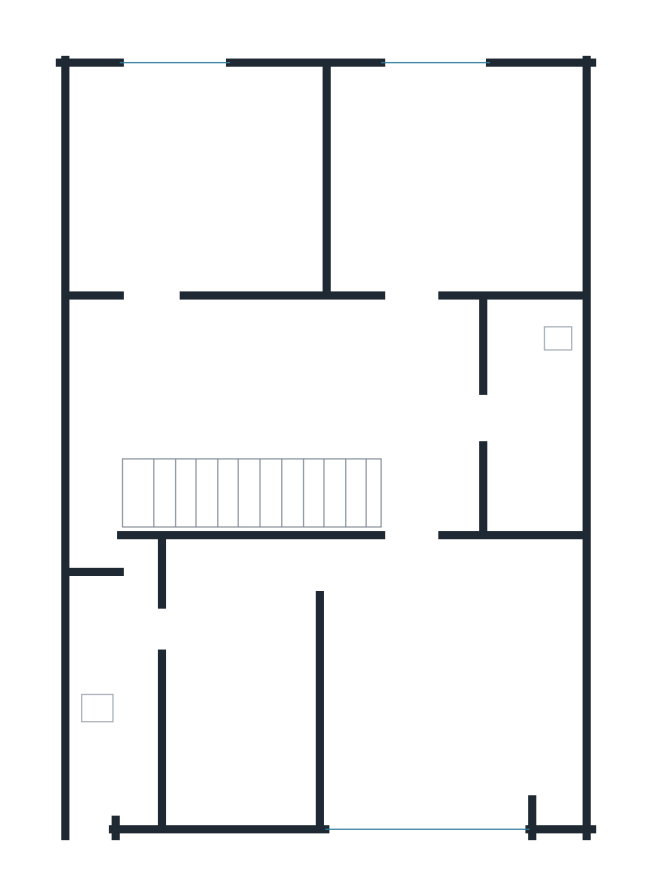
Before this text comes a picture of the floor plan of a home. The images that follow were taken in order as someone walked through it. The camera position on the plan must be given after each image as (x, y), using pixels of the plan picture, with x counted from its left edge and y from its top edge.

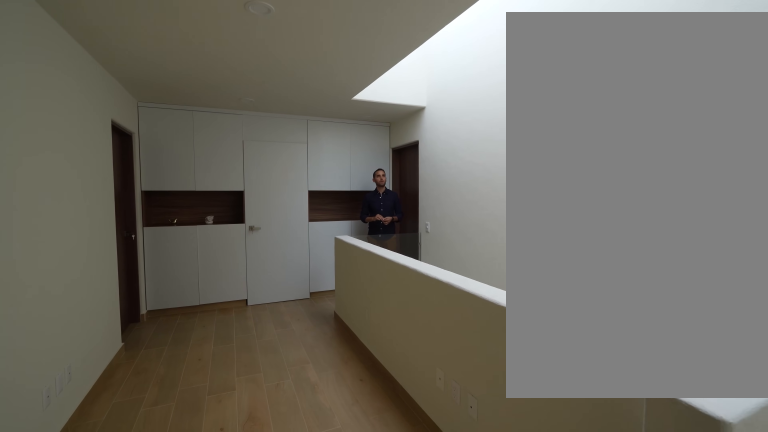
(88, 387)
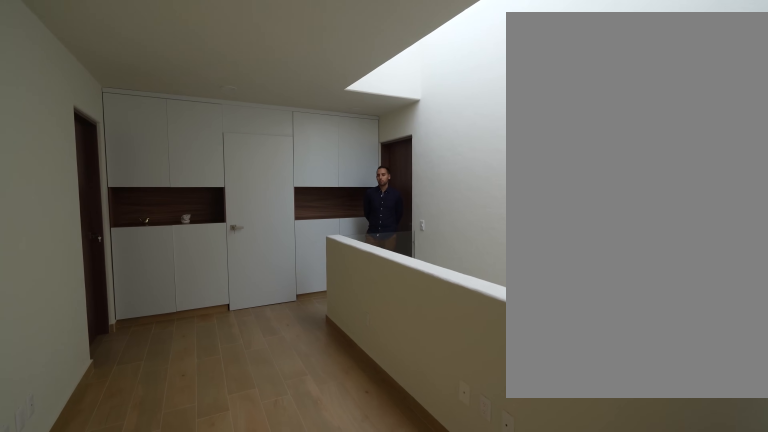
(86, 386)
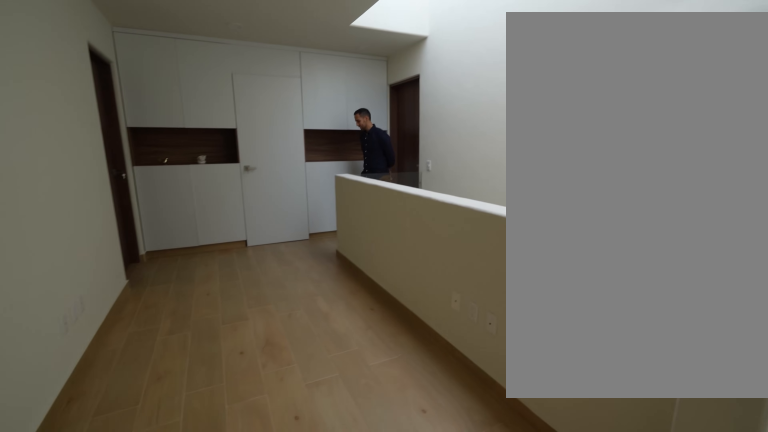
(97, 364)
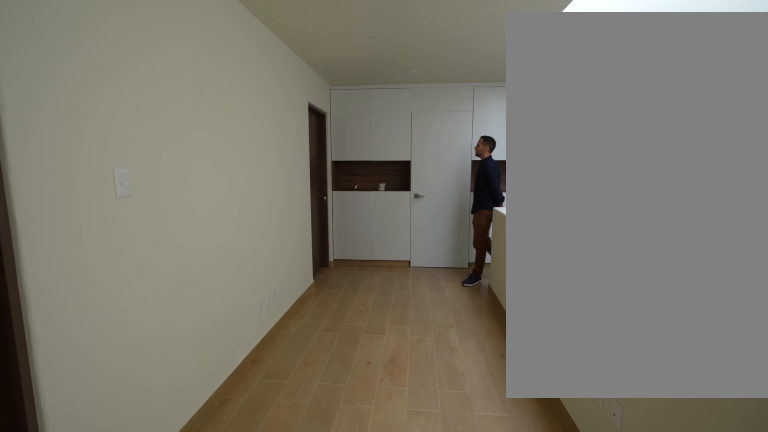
(95, 388)
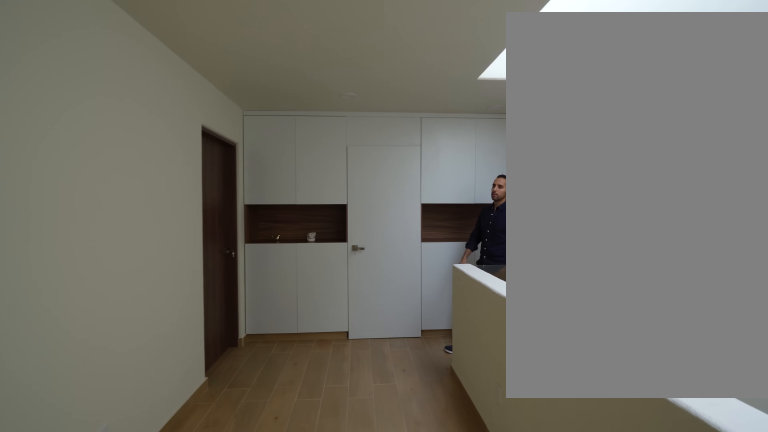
(121, 371)
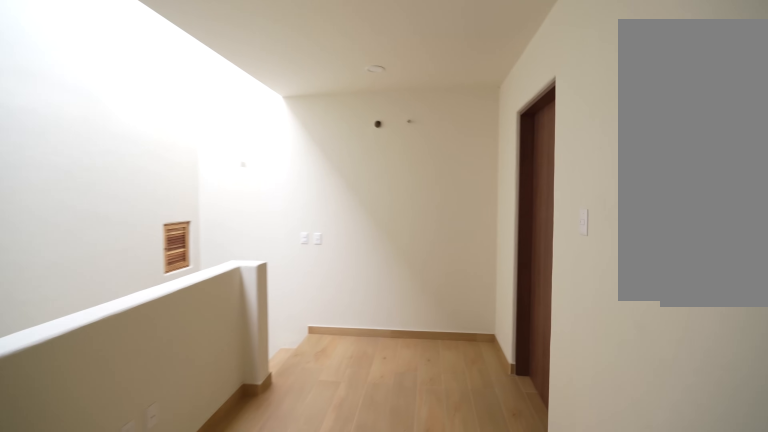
(407, 293)
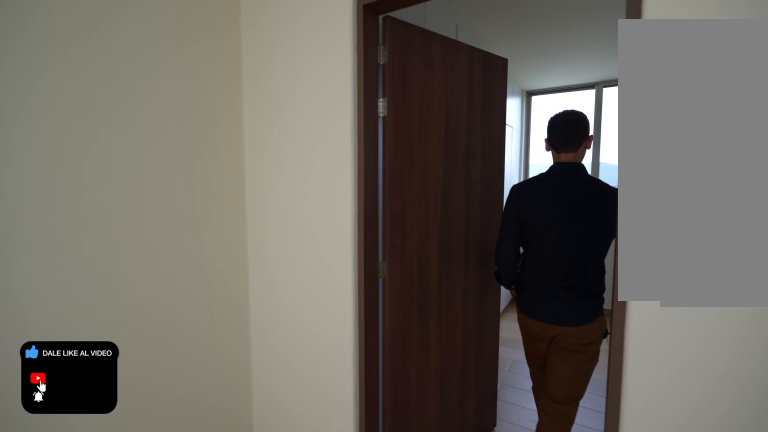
(168, 317)
